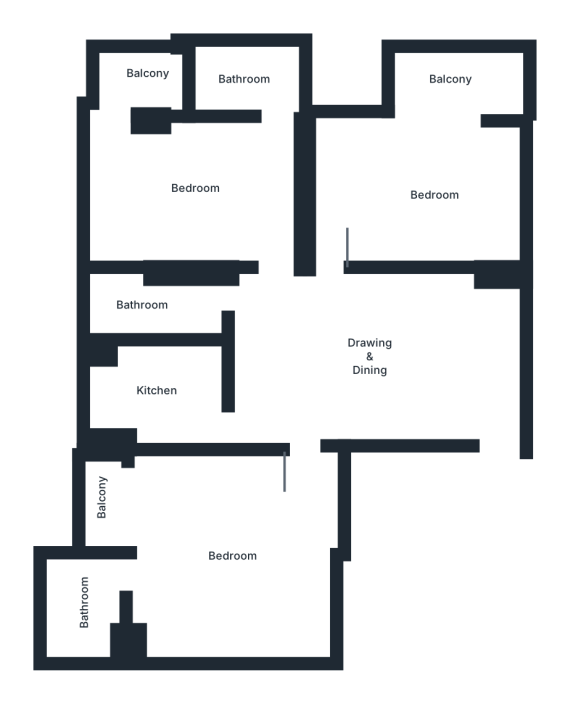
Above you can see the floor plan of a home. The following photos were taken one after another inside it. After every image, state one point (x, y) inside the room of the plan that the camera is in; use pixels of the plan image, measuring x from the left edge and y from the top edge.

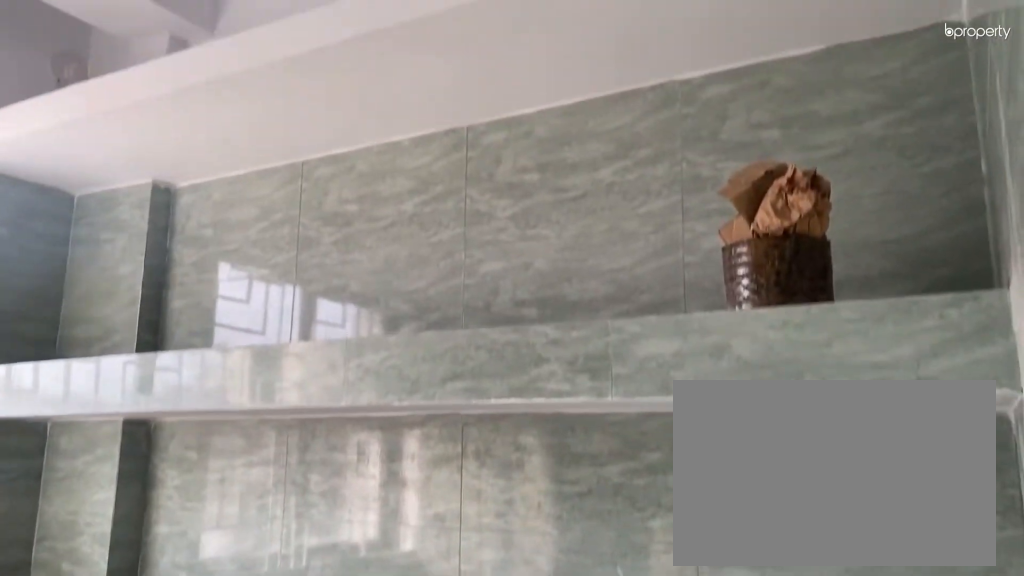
(155, 385)
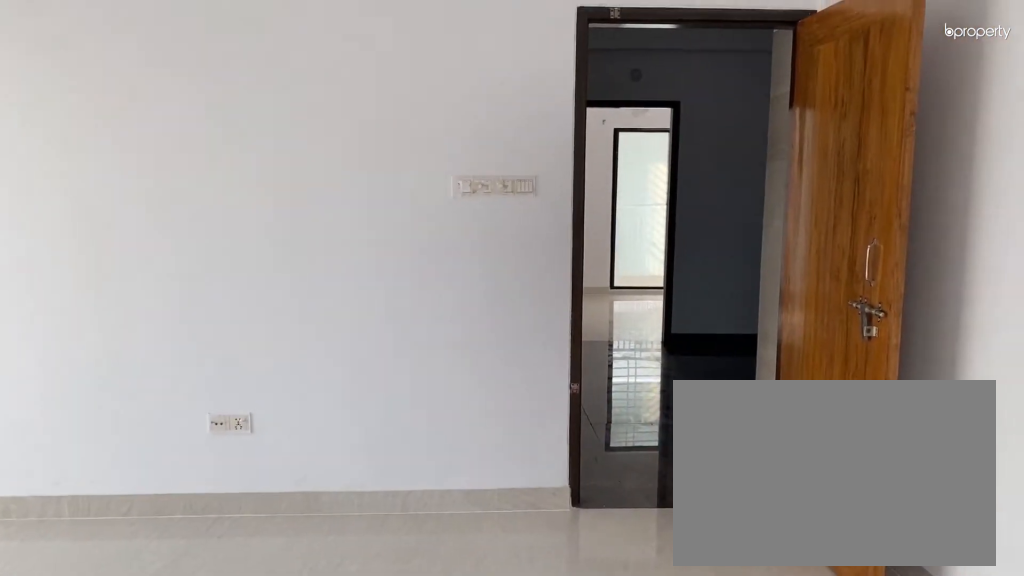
(235, 558)
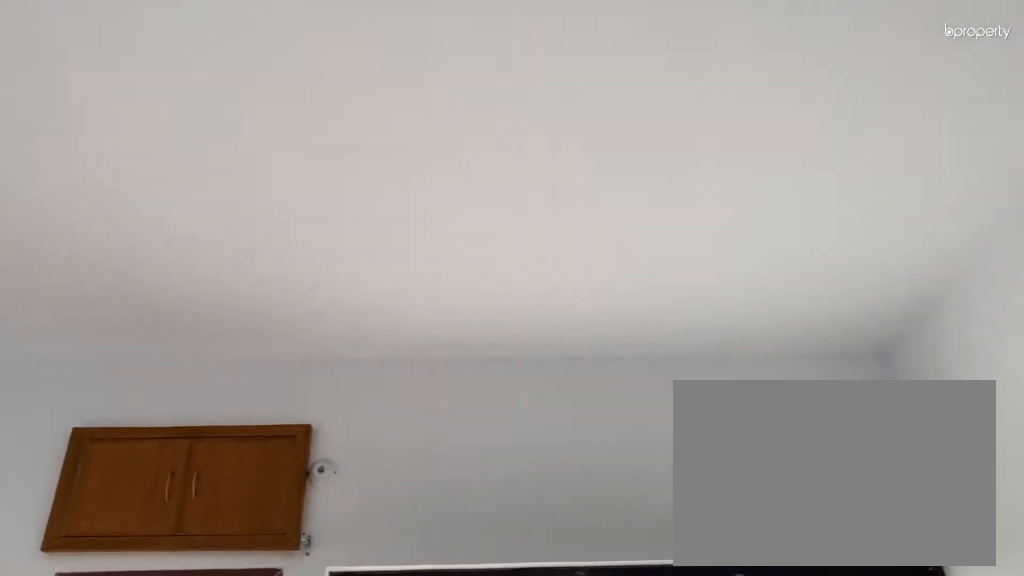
(235, 558)
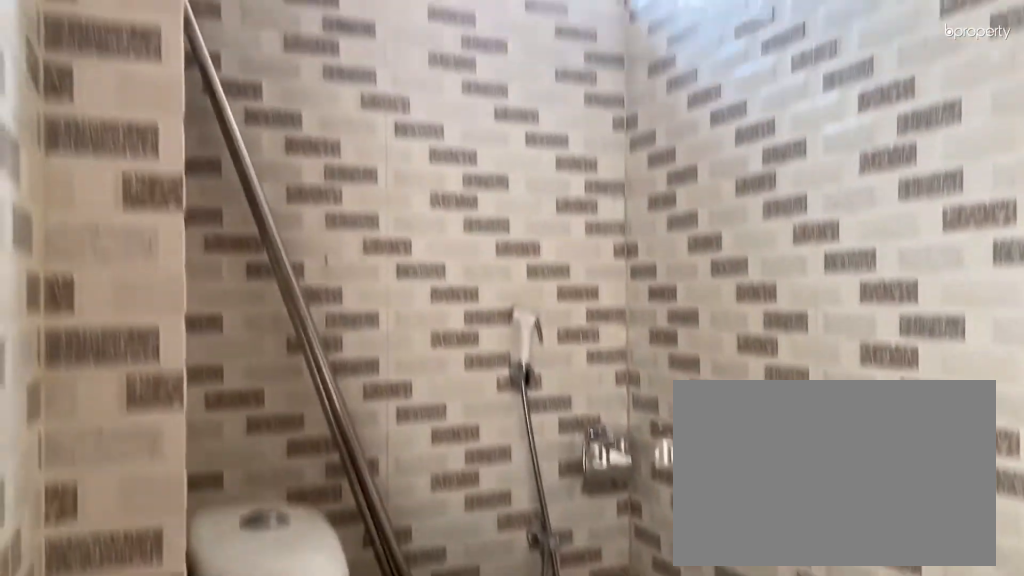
(83, 593)
